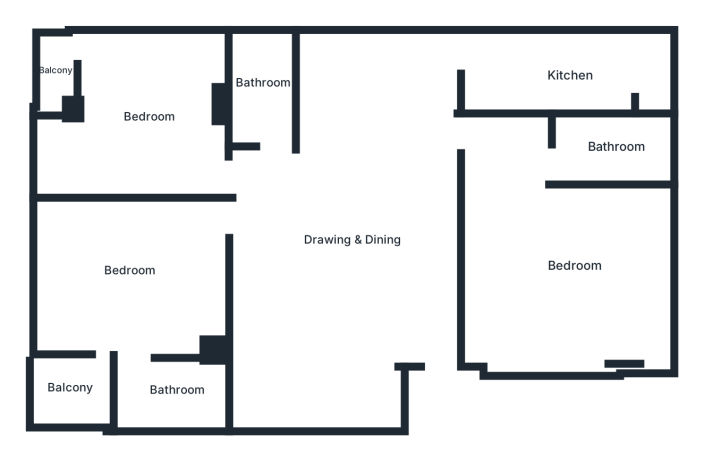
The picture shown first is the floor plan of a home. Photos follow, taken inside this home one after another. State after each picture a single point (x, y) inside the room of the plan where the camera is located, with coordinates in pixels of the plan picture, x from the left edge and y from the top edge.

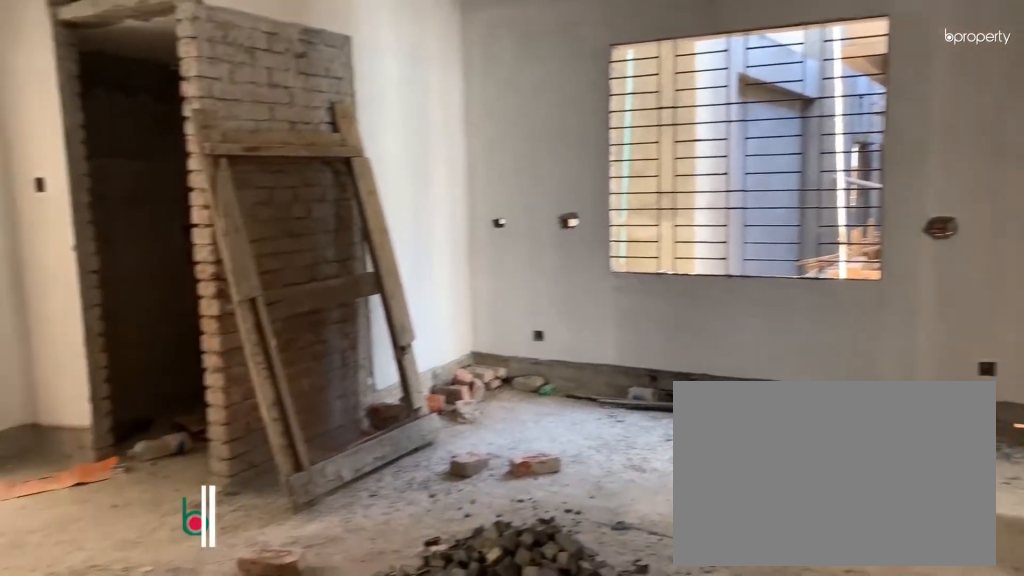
(354, 239)
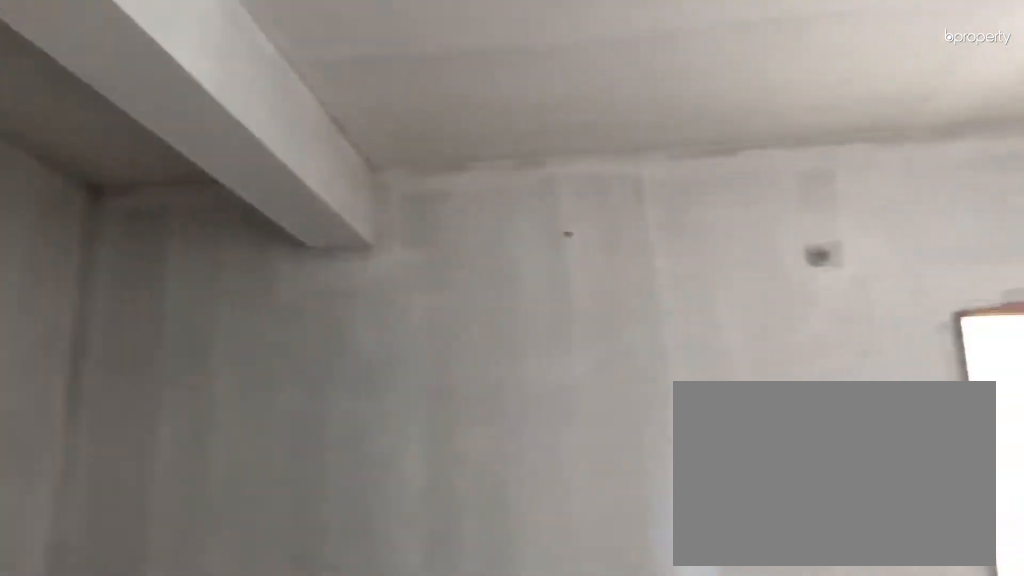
(354, 239)
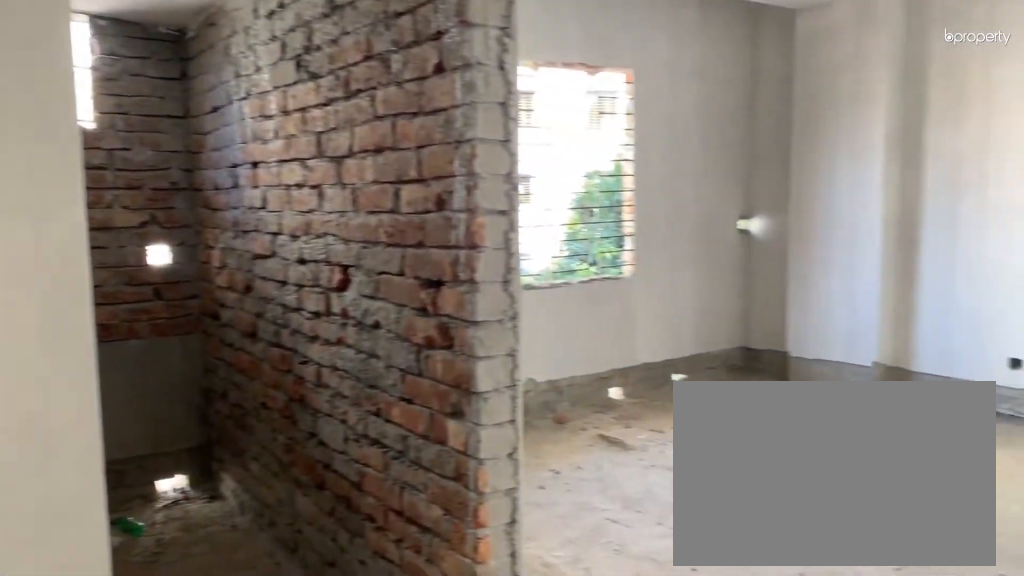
(574, 264)
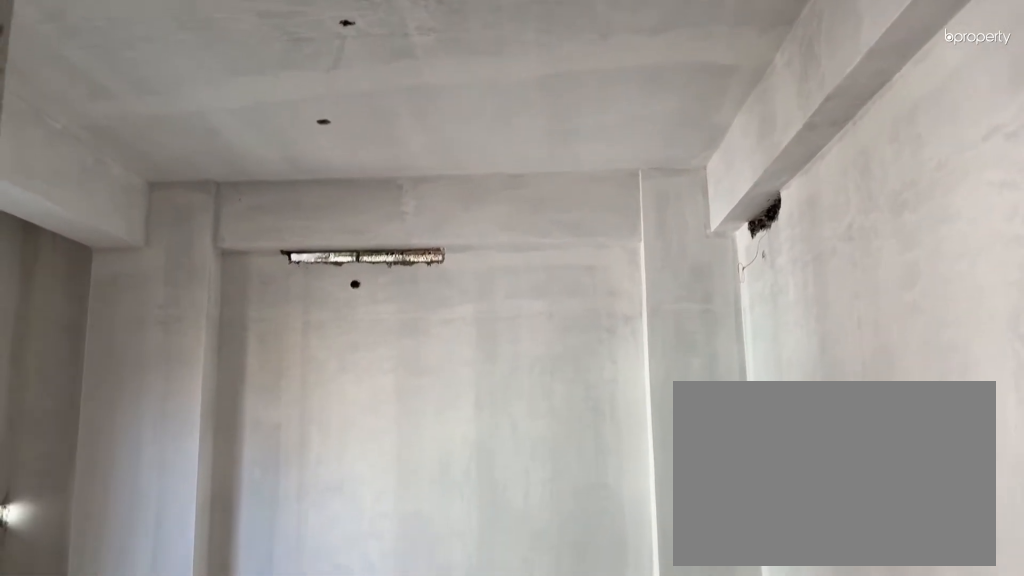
(574, 264)
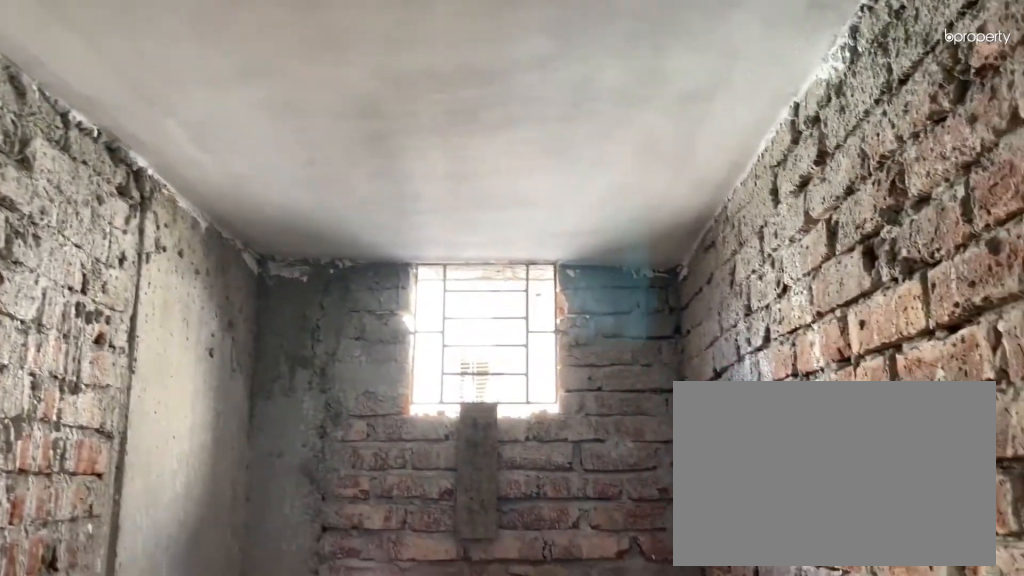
(618, 143)
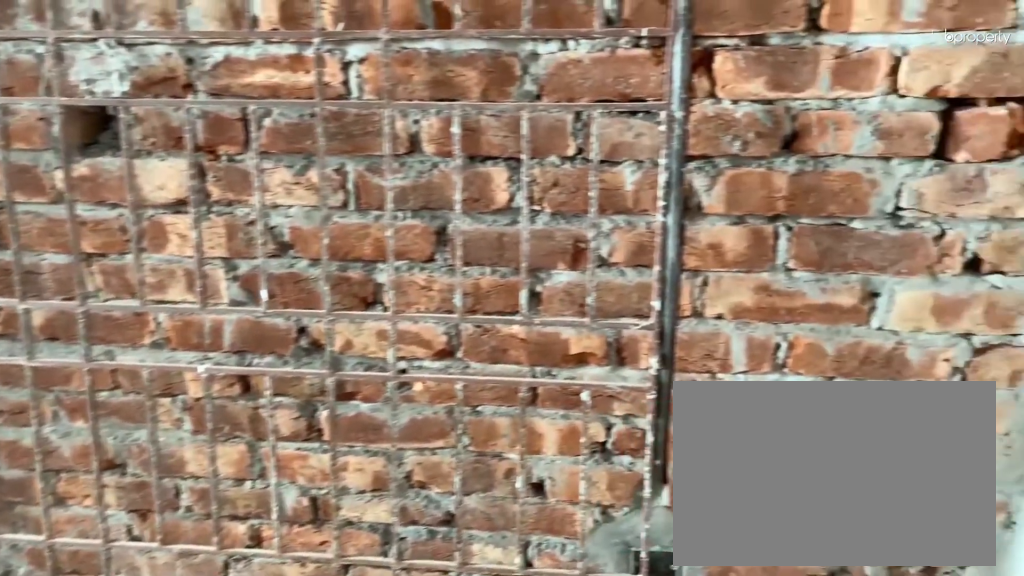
(564, 76)
